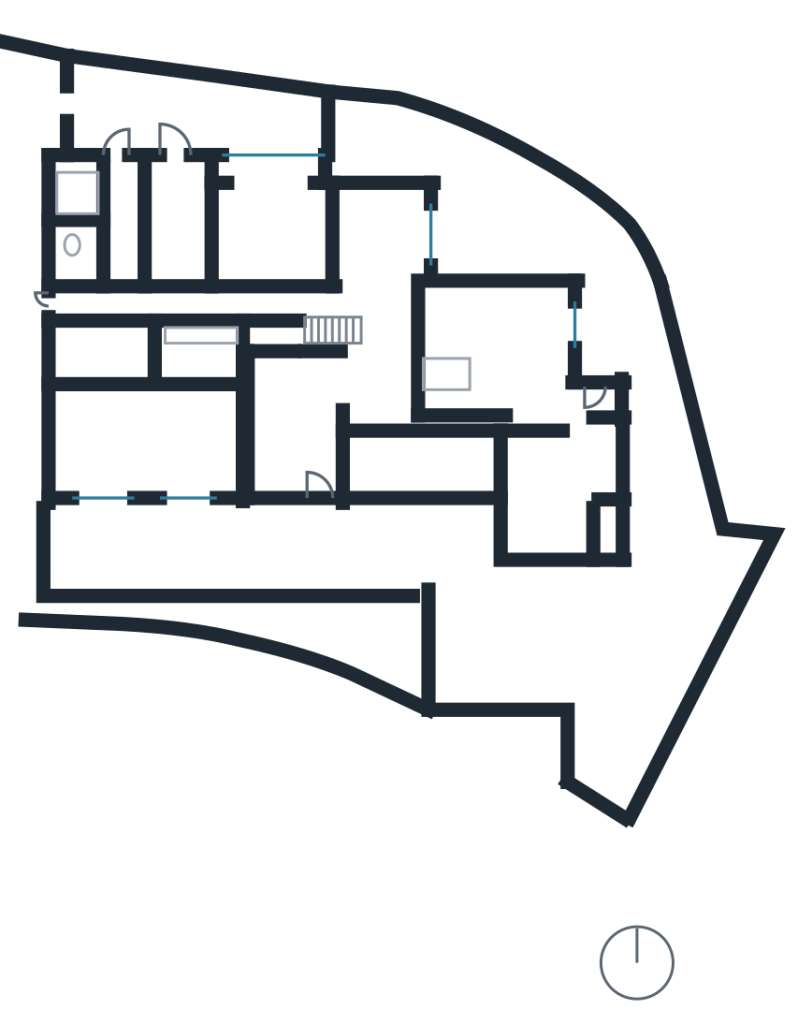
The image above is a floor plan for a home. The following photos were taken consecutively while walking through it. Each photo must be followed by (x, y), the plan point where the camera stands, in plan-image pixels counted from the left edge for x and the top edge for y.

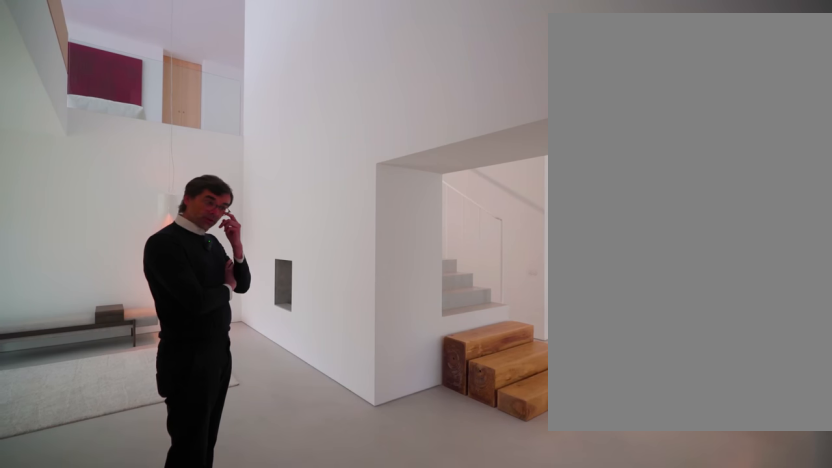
(398, 378)
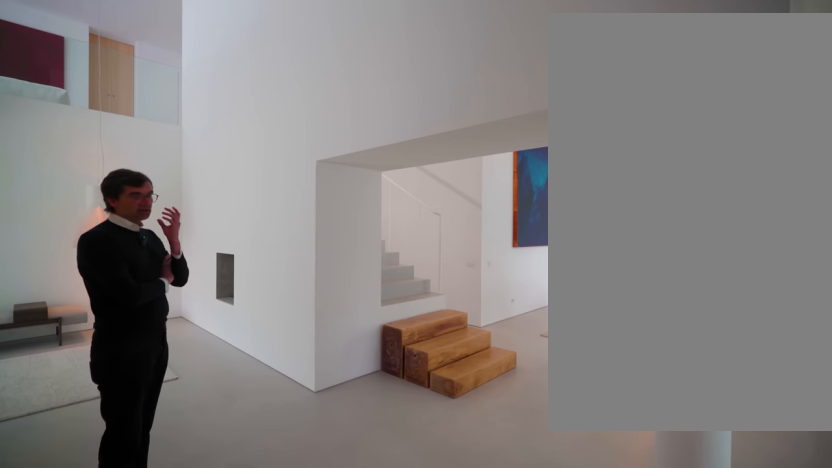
(397, 380)
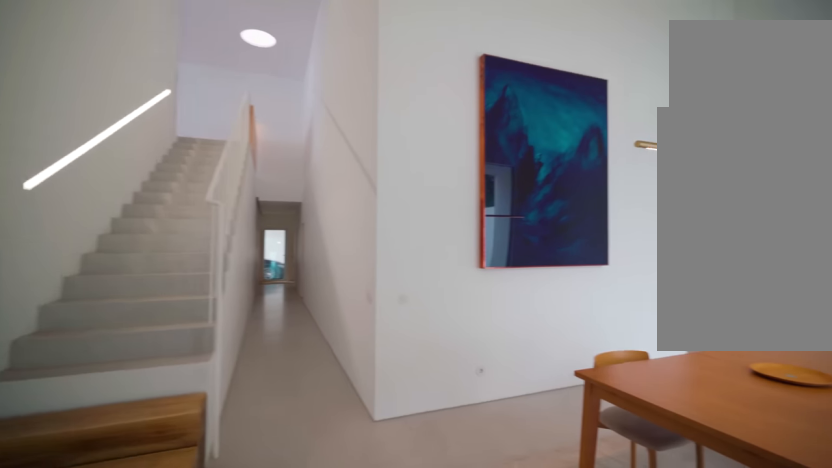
(409, 315)
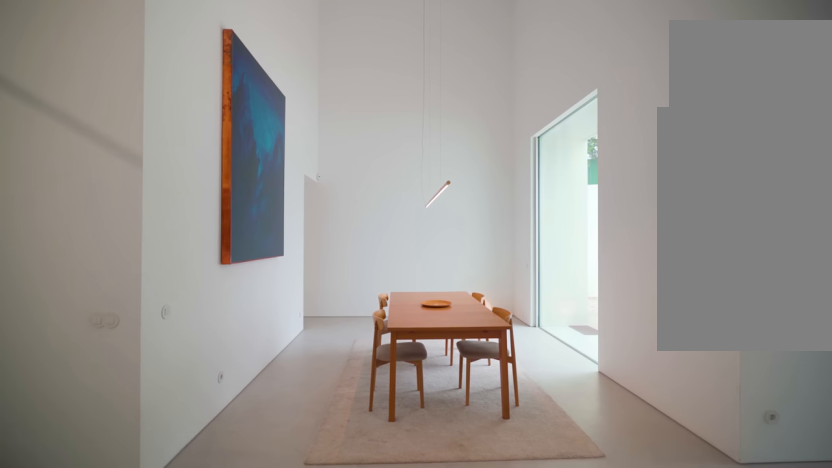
(382, 335)
